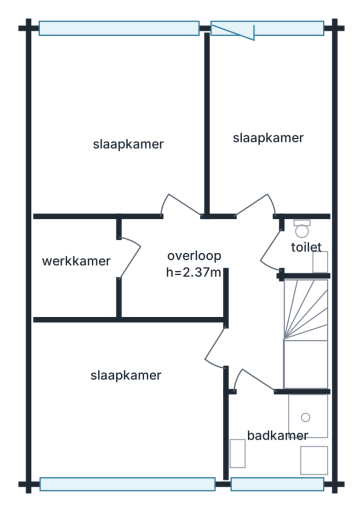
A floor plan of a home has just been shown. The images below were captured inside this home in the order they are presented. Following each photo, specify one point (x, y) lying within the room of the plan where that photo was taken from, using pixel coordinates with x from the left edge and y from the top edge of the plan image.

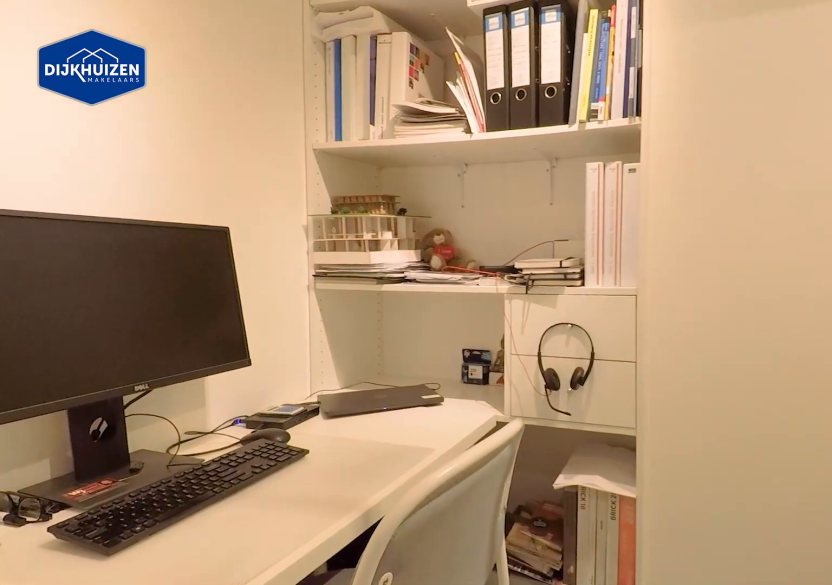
(76, 268)
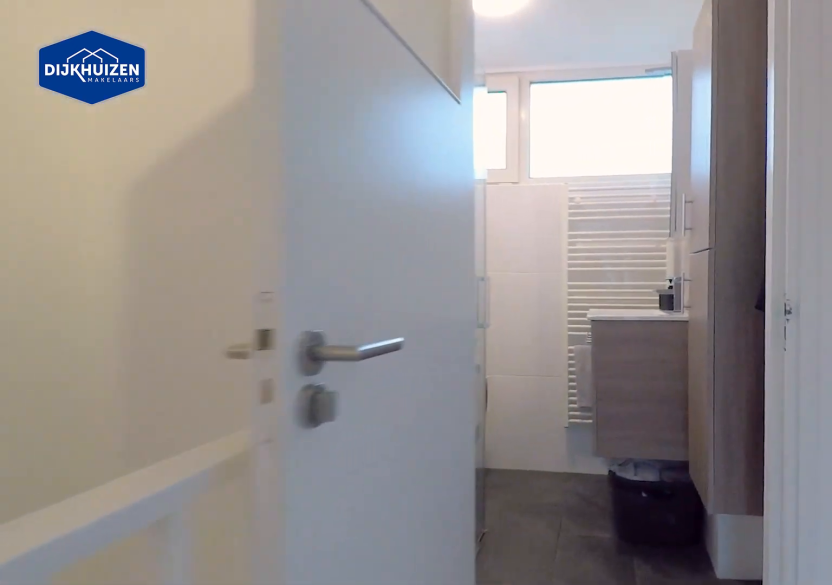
(255, 304)
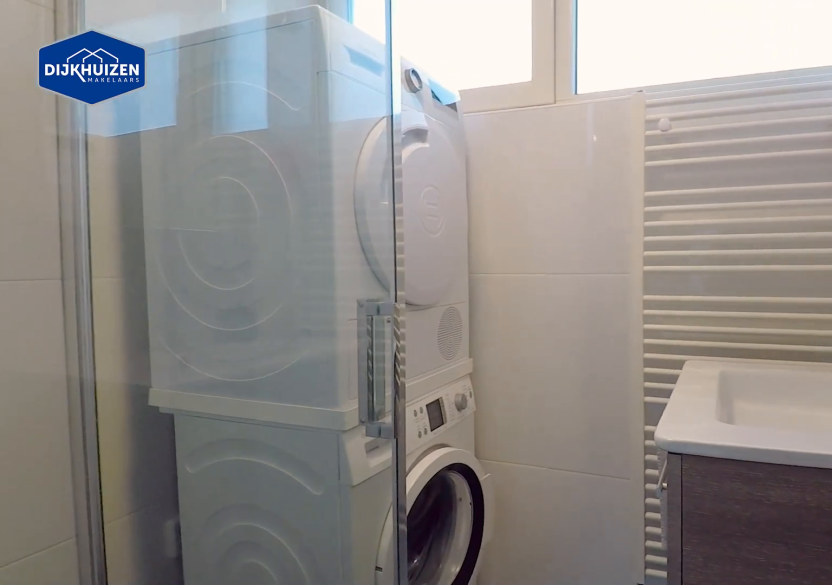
(277, 443)
